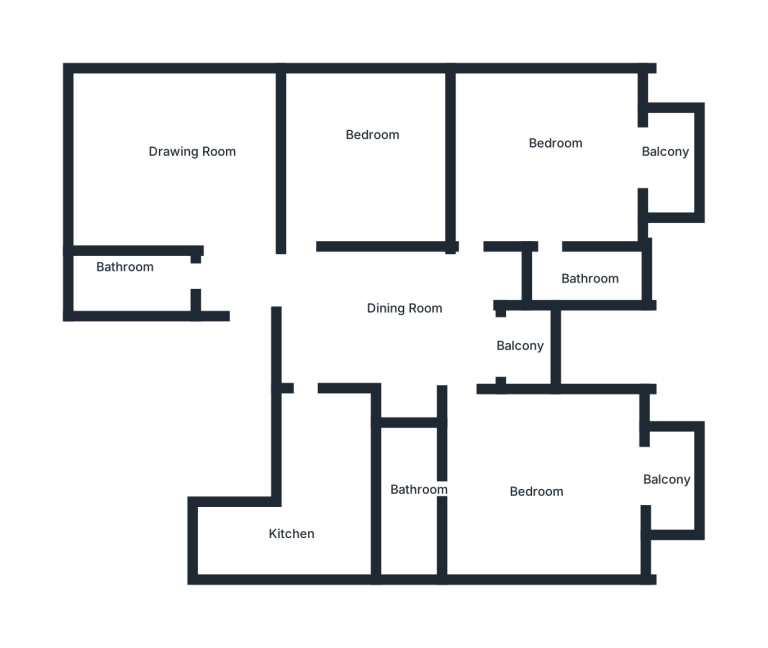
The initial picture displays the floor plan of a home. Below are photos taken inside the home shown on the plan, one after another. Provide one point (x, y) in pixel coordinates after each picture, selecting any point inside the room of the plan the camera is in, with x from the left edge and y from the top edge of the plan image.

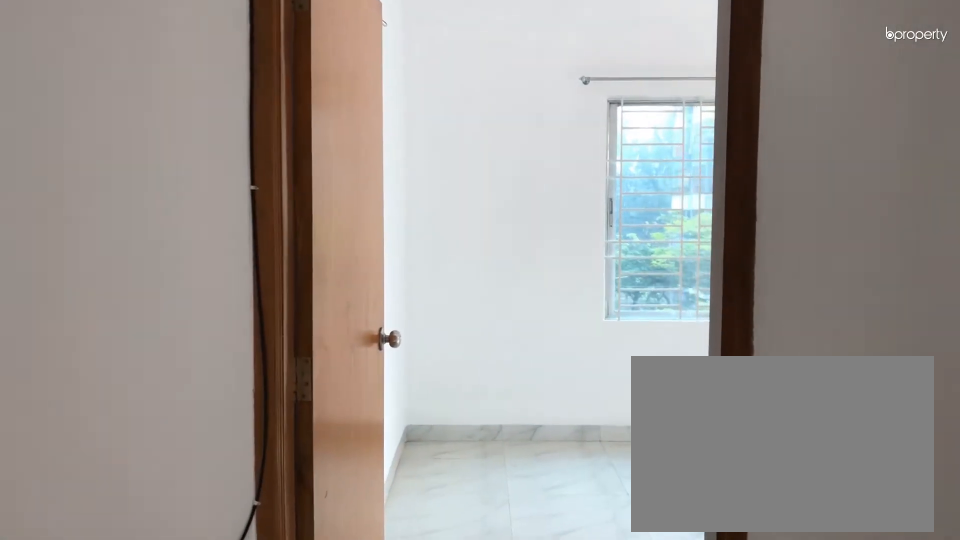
(470, 278)
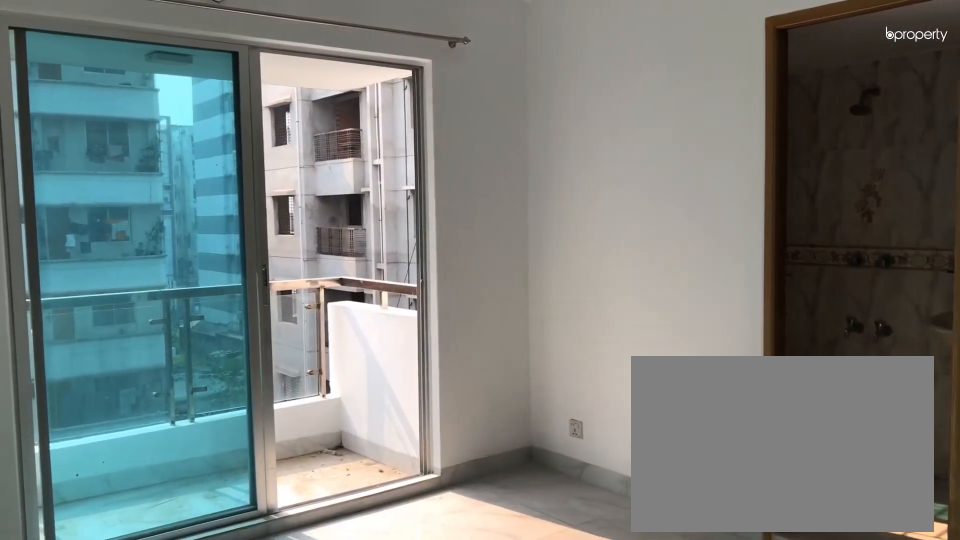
(553, 185)
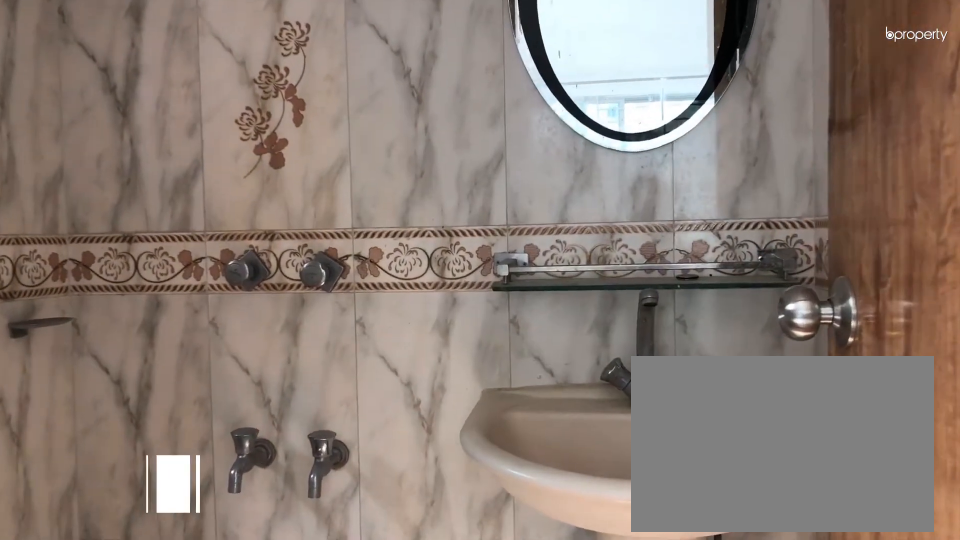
(577, 272)
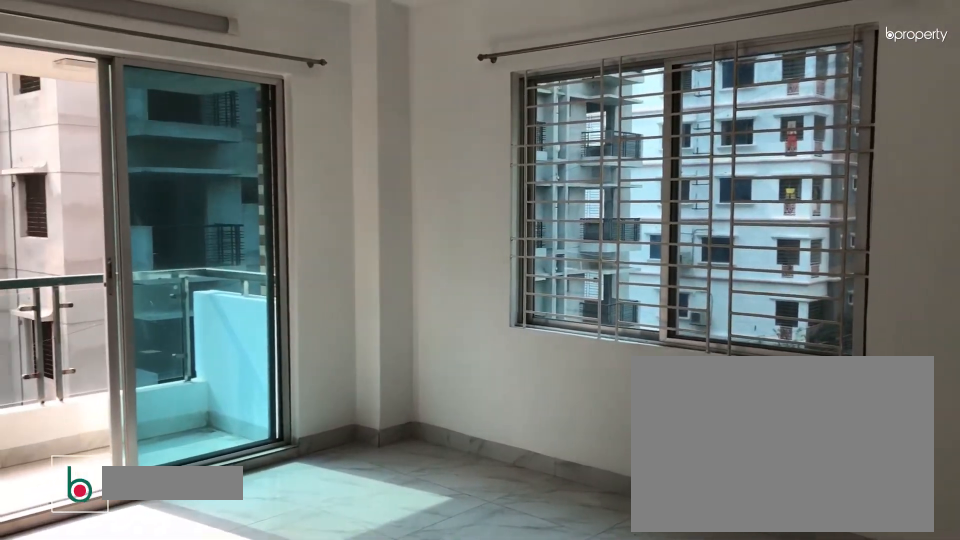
(531, 487)
